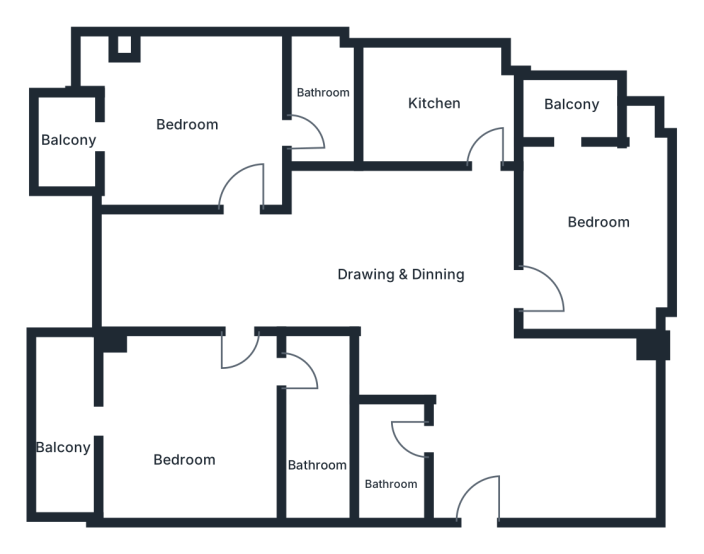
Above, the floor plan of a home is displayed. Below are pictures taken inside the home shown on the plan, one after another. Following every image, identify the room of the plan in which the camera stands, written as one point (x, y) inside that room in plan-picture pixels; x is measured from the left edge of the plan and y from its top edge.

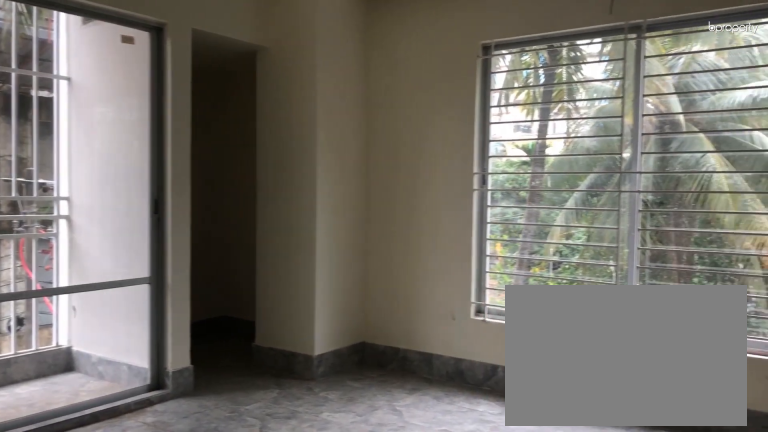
(188, 127)
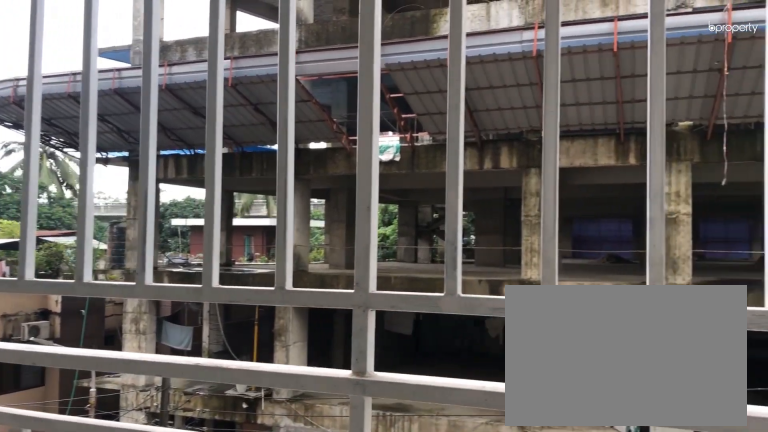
(70, 139)
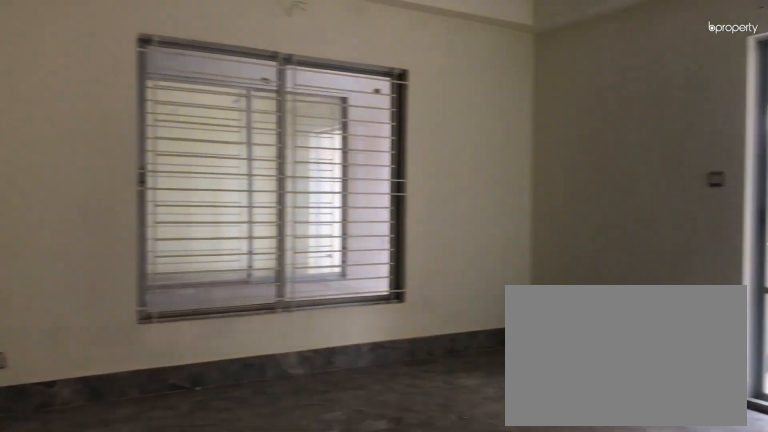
(185, 423)
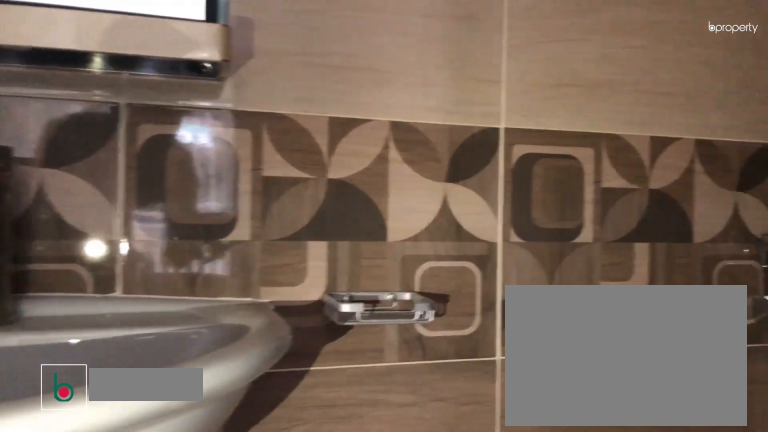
(313, 436)
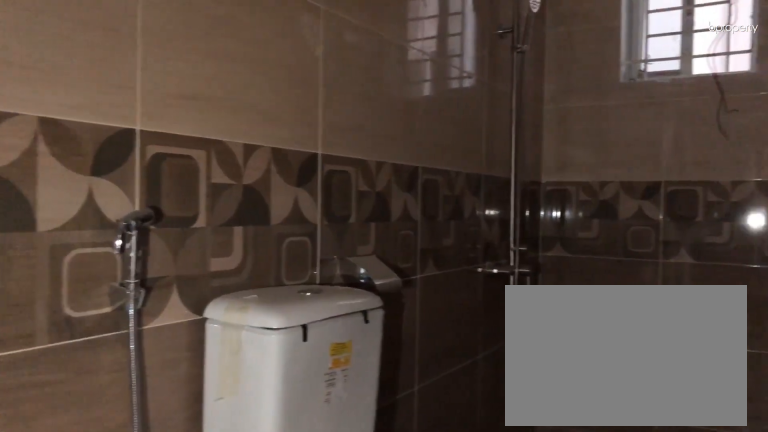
(313, 436)
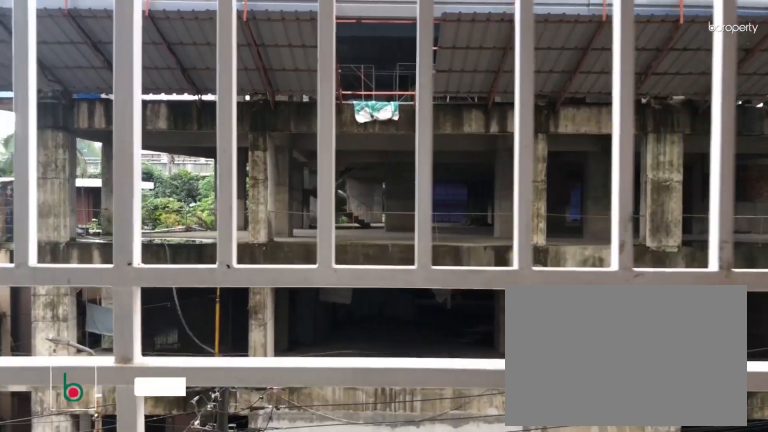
(58, 418)
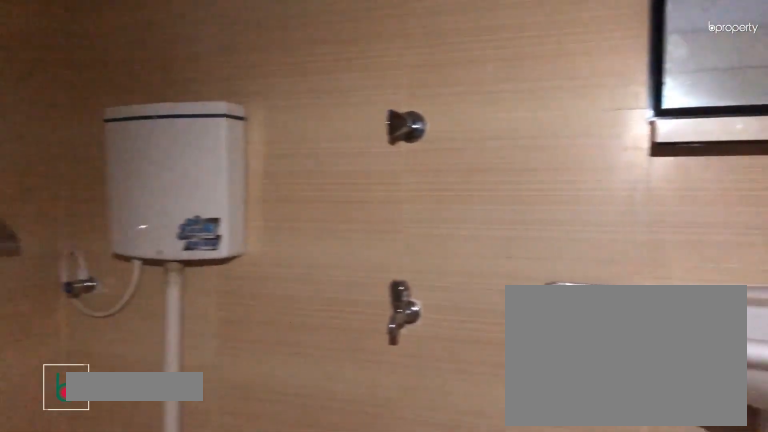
(395, 462)
